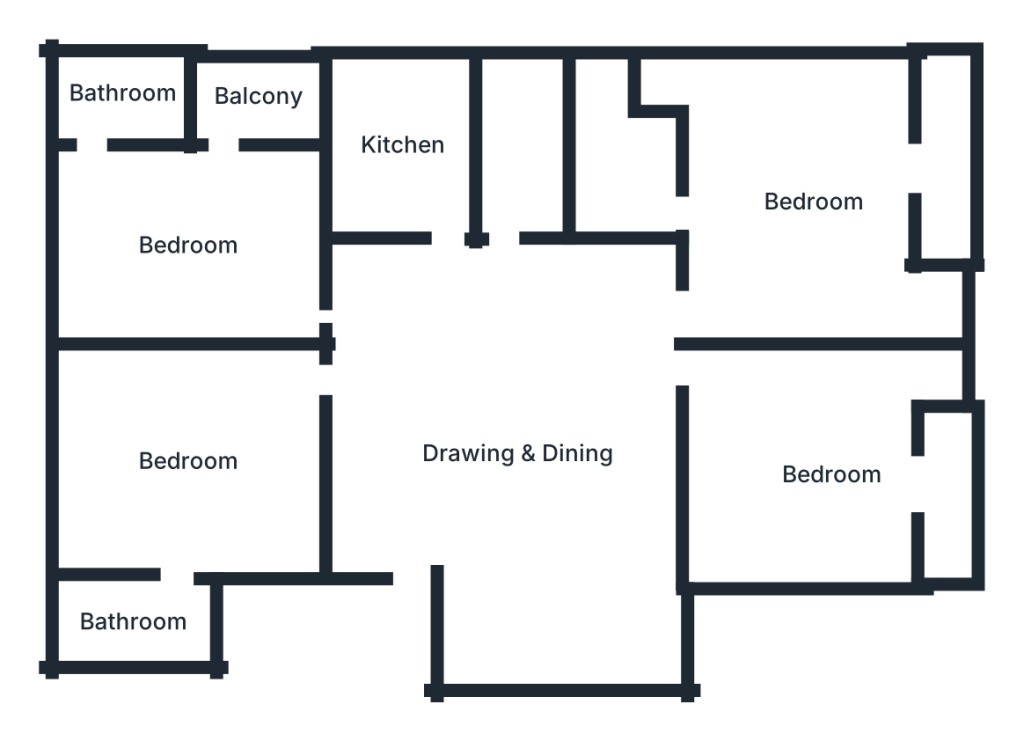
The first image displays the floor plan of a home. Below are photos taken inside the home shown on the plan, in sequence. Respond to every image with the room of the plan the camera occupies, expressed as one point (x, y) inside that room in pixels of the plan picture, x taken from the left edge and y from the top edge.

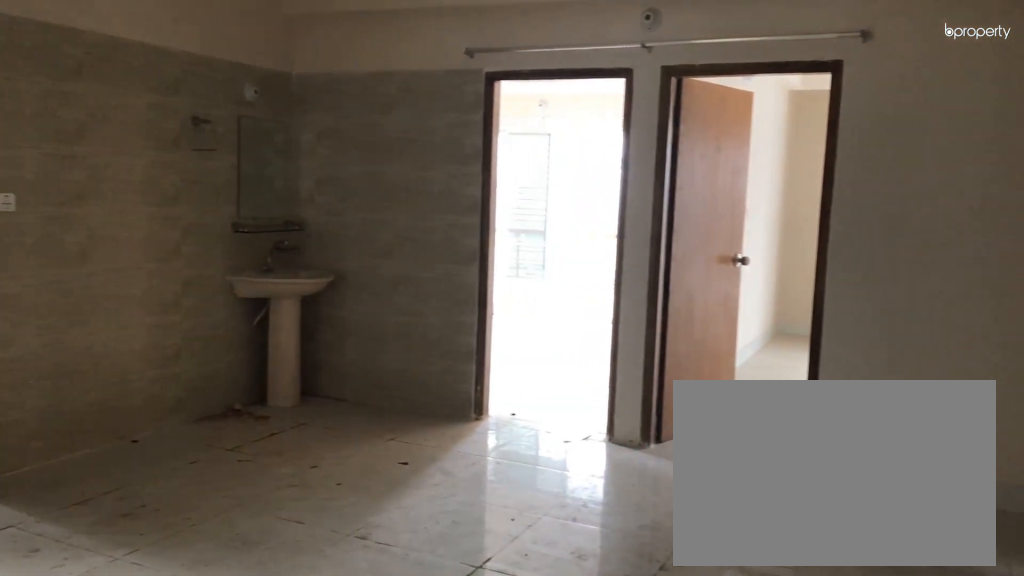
(530, 449)
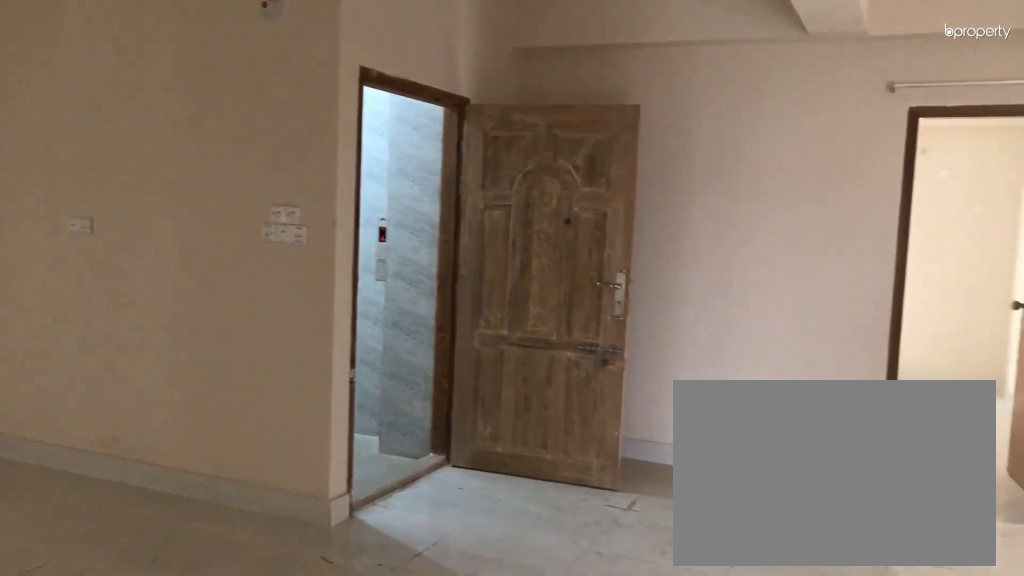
(530, 449)
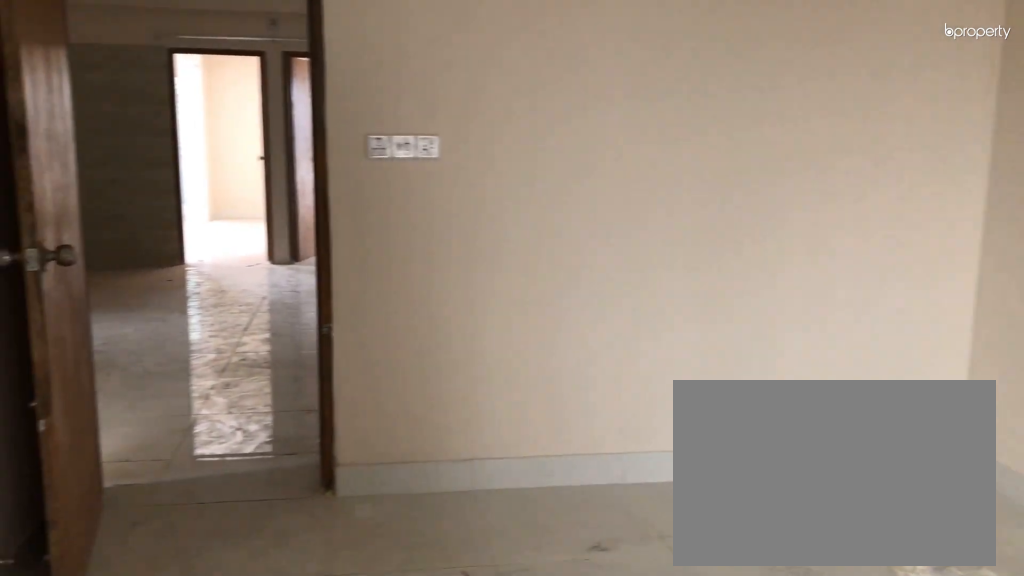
(191, 461)
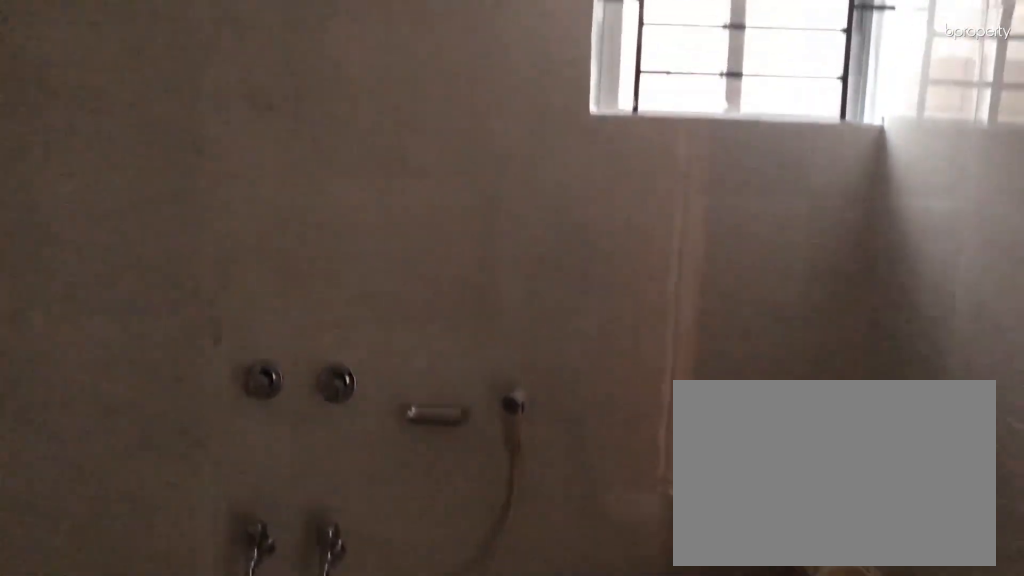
(137, 624)
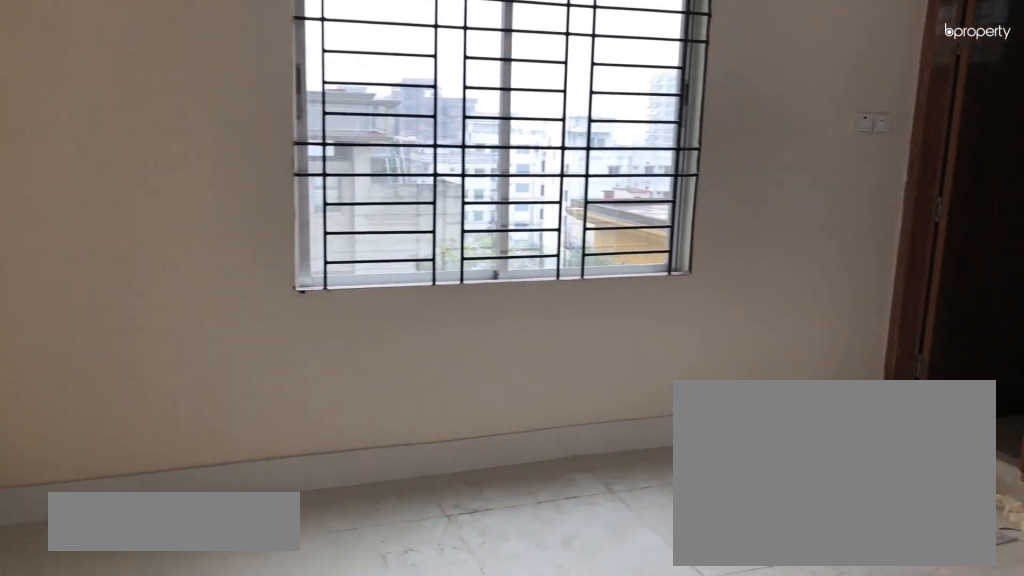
(190, 244)
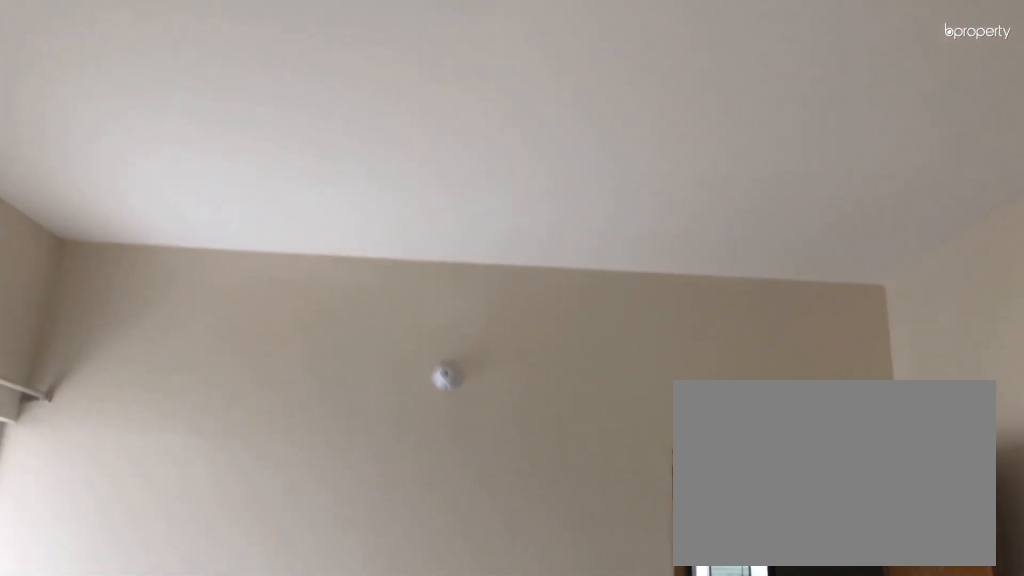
(190, 244)
